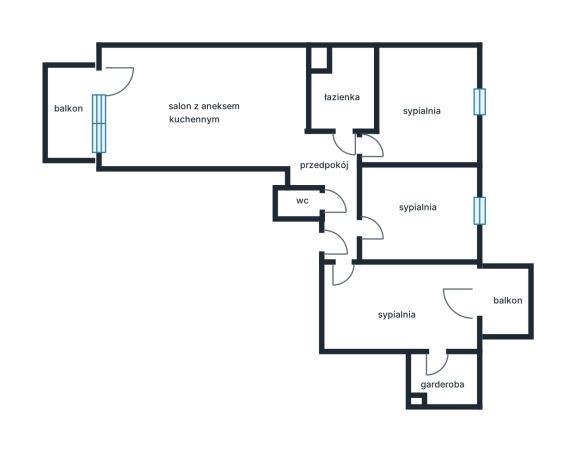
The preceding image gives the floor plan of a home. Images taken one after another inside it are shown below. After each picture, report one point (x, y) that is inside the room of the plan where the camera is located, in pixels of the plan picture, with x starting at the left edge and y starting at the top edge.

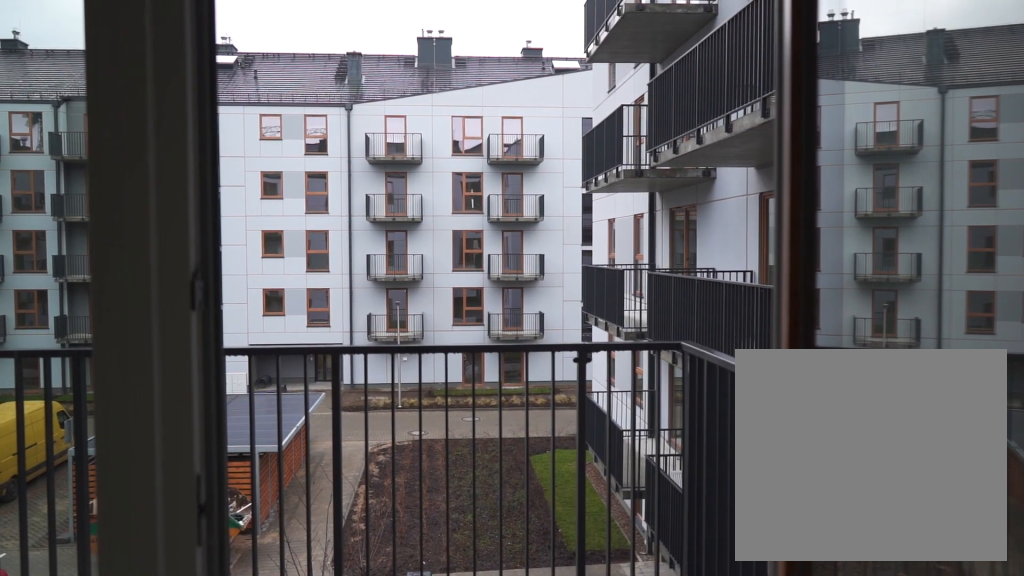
(71, 112)
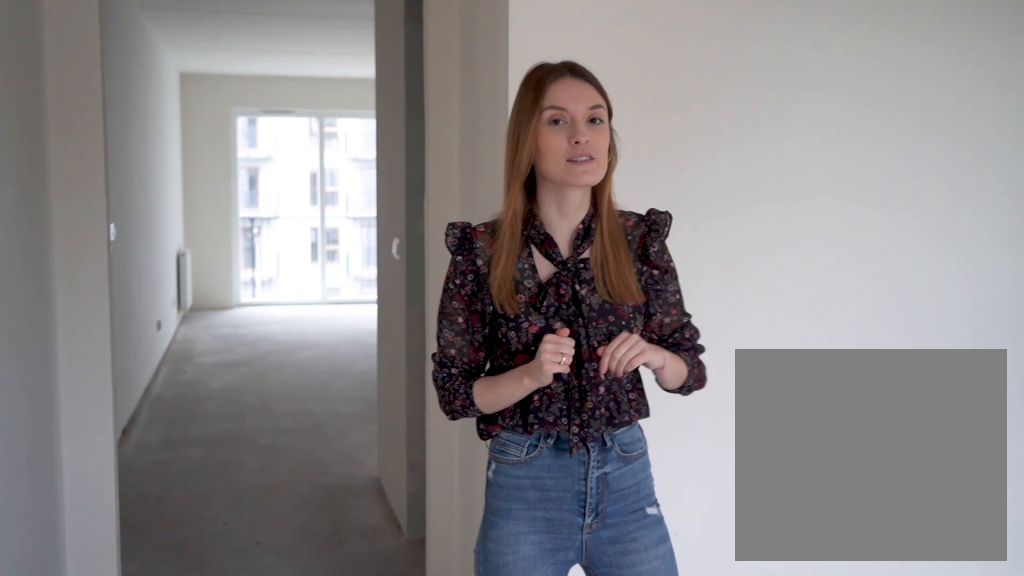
(431, 99)
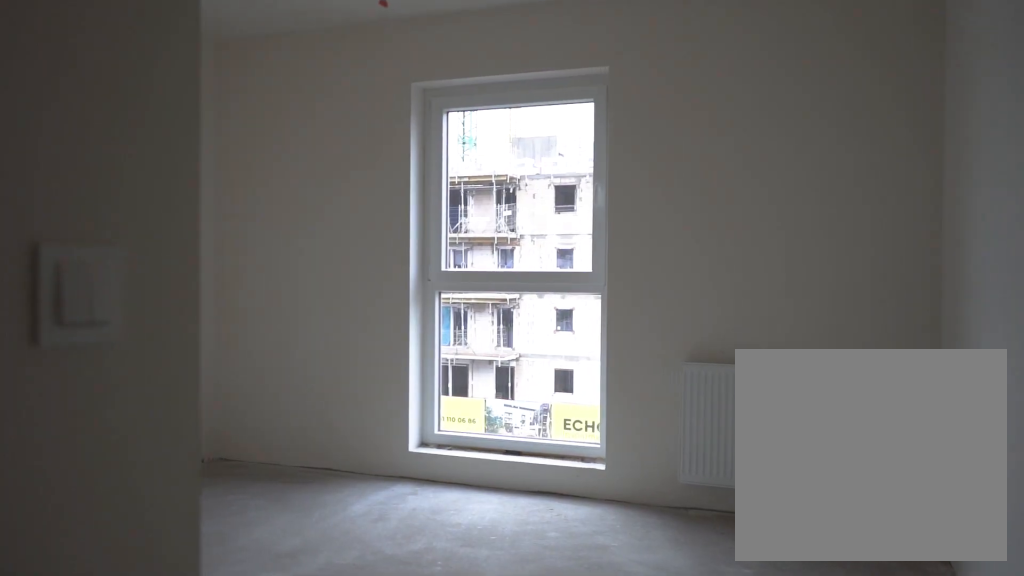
(425, 106)
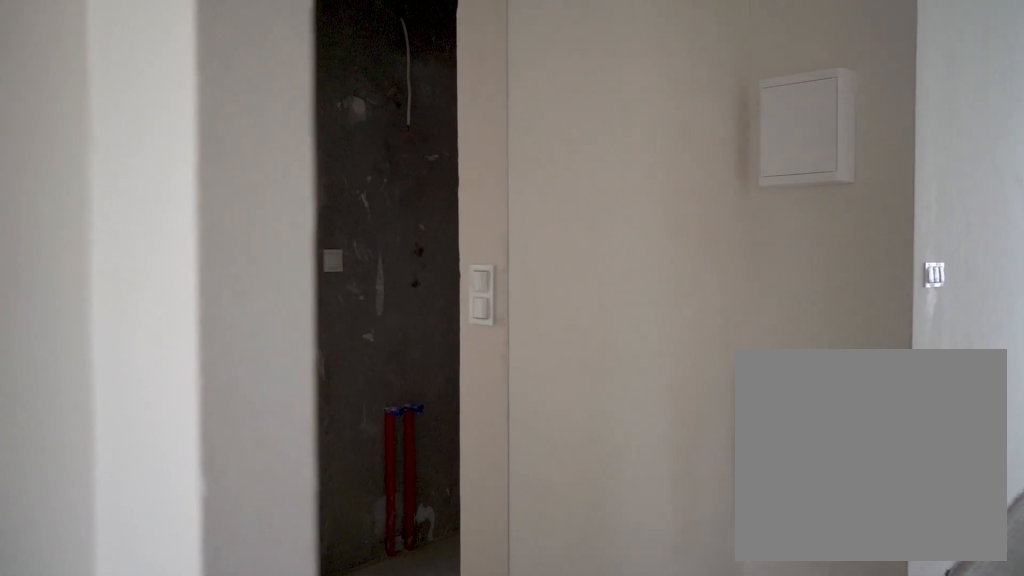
(334, 188)
